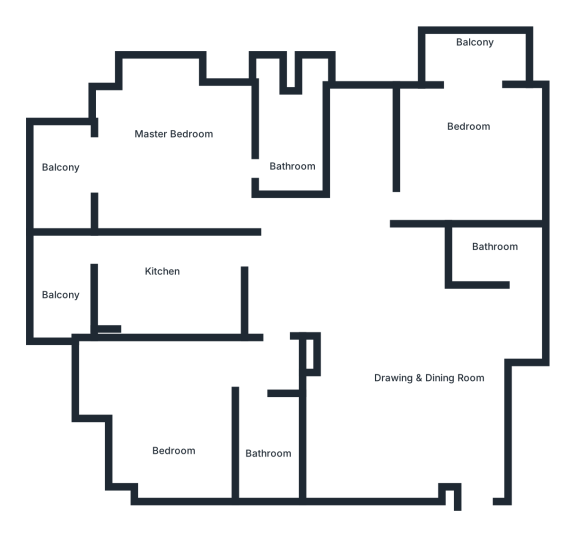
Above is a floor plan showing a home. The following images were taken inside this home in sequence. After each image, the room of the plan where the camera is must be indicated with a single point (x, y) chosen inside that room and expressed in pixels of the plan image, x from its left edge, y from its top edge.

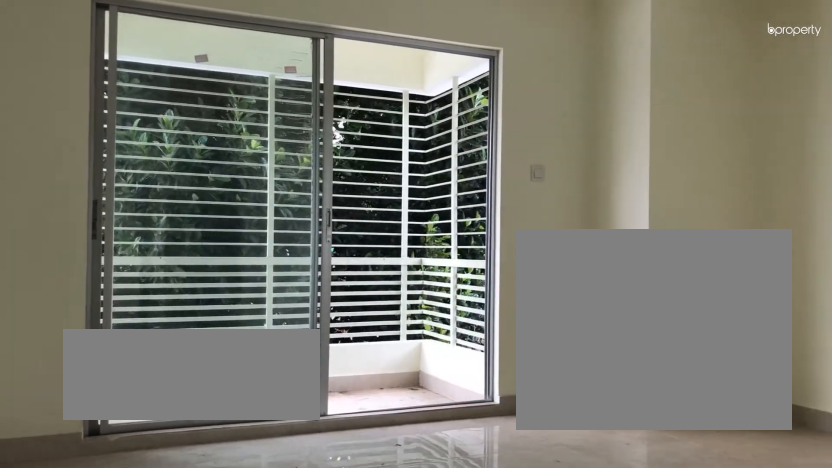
(174, 156)
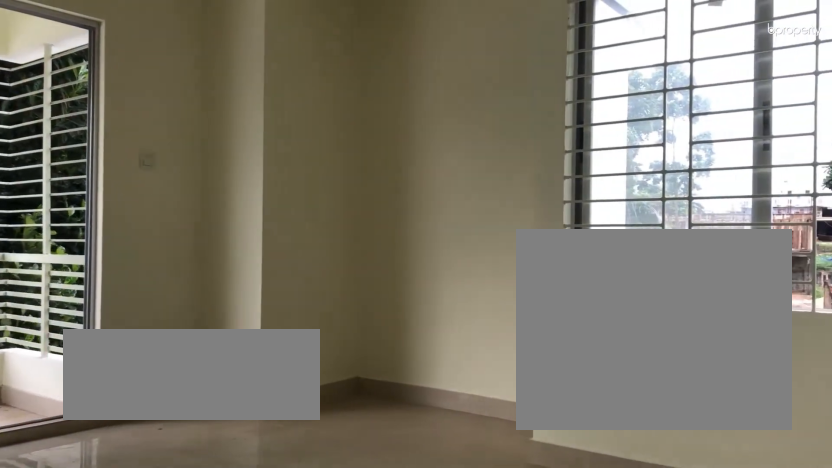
(174, 156)
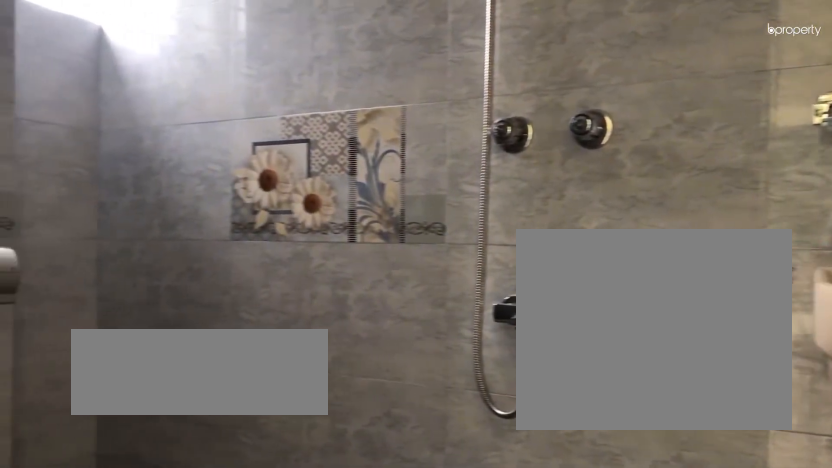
(282, 140)
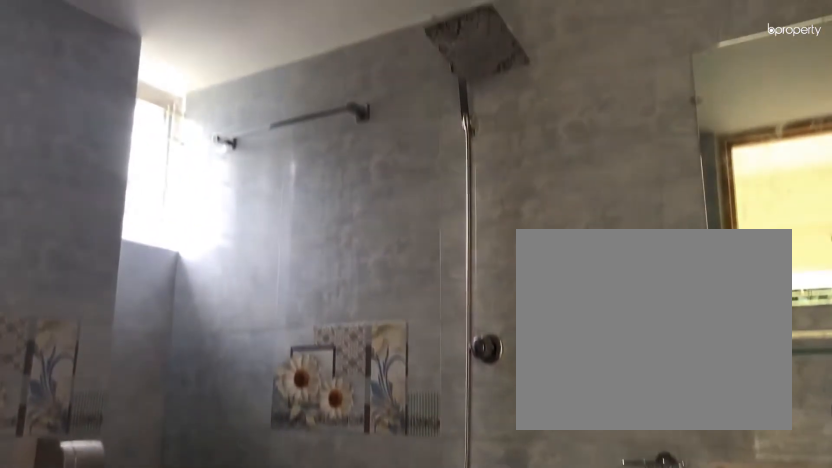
(282, 139)
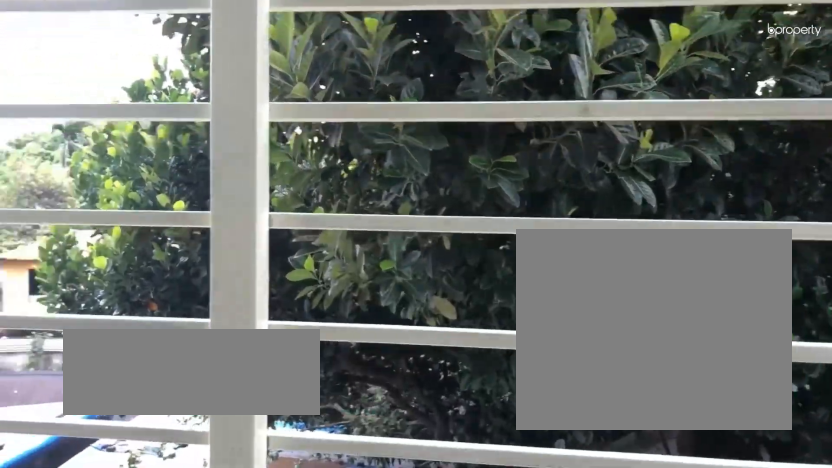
(66, 178)
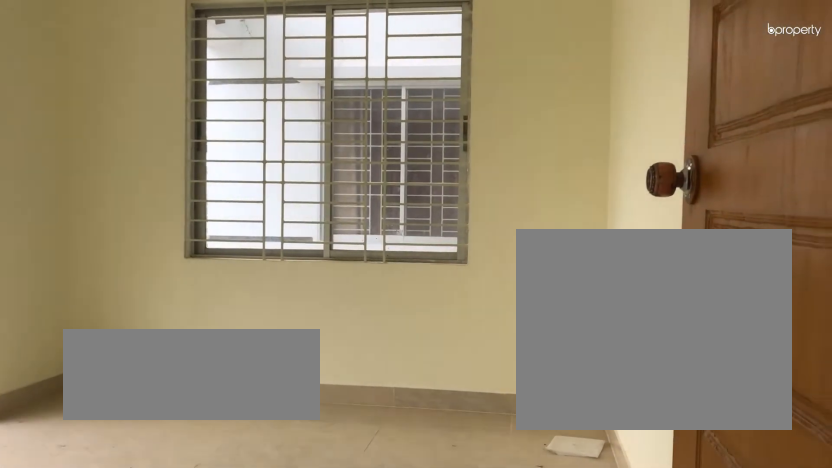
(466, 145)
